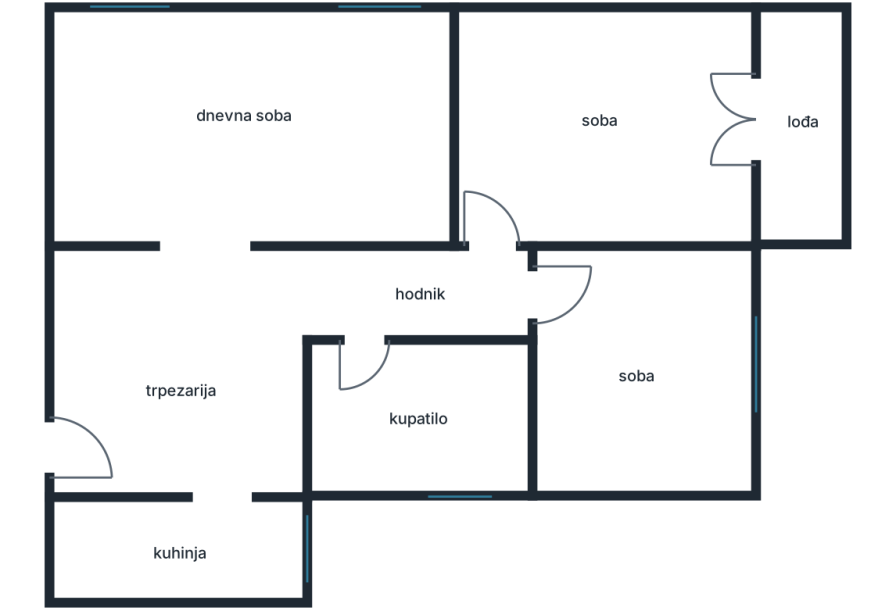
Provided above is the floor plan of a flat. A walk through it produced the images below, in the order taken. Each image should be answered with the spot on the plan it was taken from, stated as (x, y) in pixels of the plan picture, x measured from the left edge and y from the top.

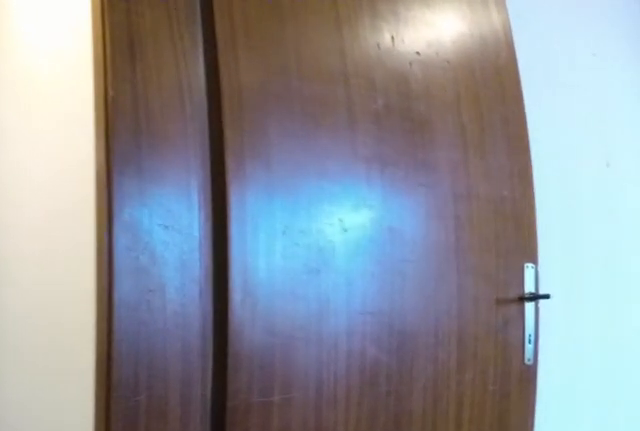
(525, 305)
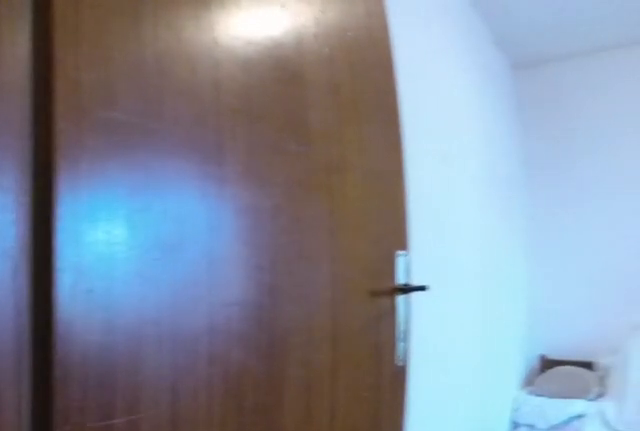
(512, 298)
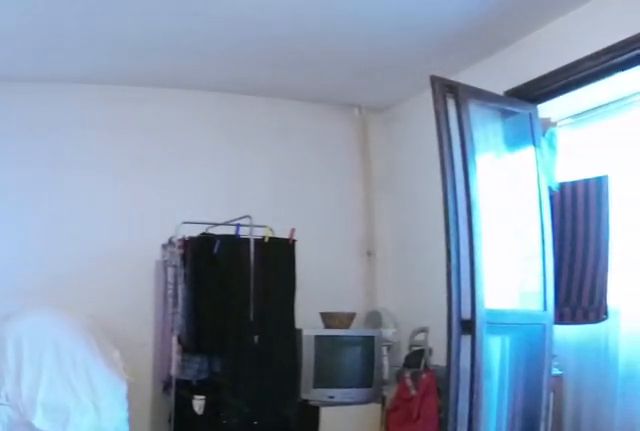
(499, 275)
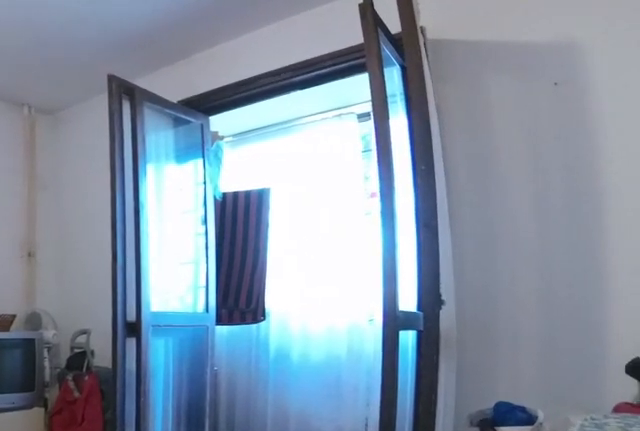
(514, 234)
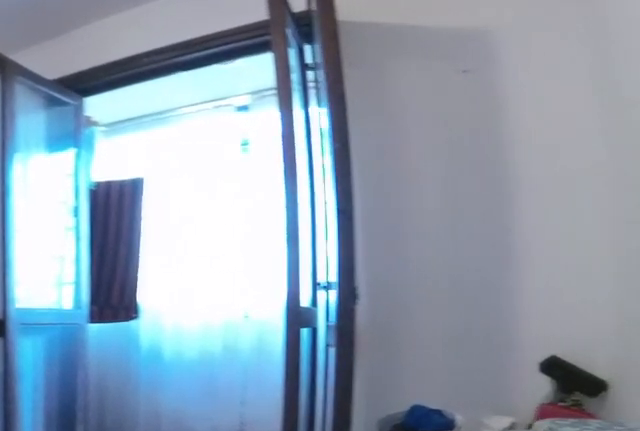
(543, 218)
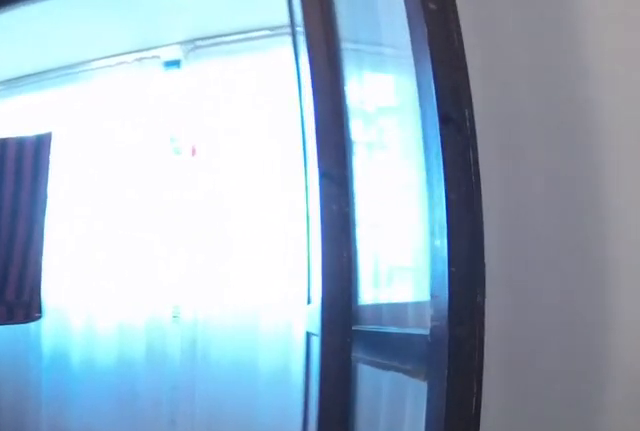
(603, 184)
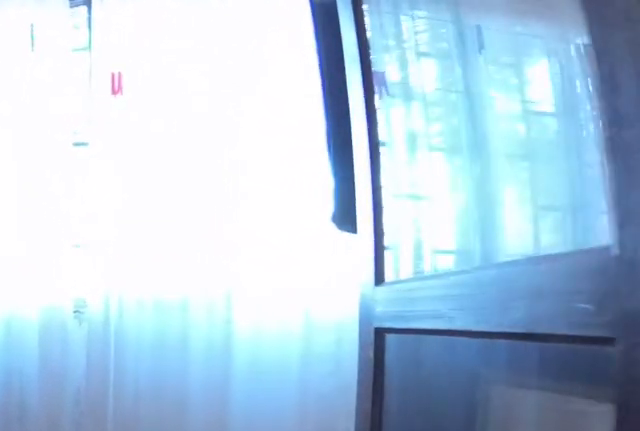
(656, 156)
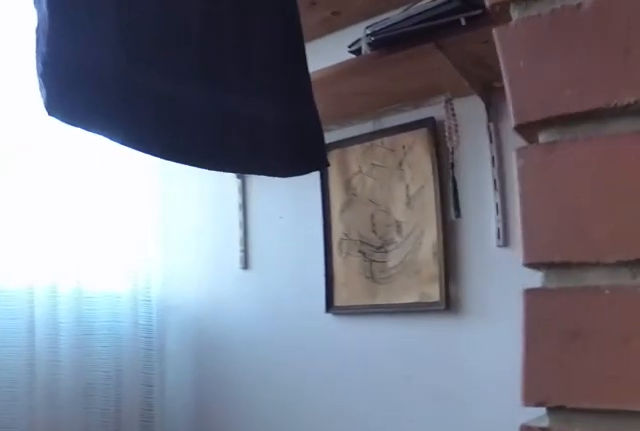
(749, 134)
